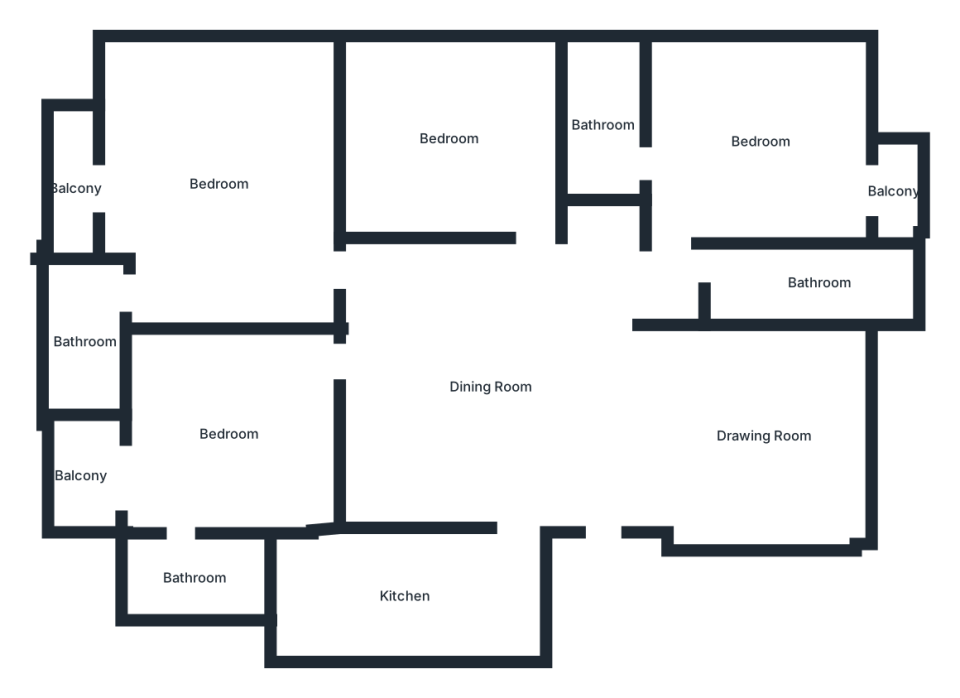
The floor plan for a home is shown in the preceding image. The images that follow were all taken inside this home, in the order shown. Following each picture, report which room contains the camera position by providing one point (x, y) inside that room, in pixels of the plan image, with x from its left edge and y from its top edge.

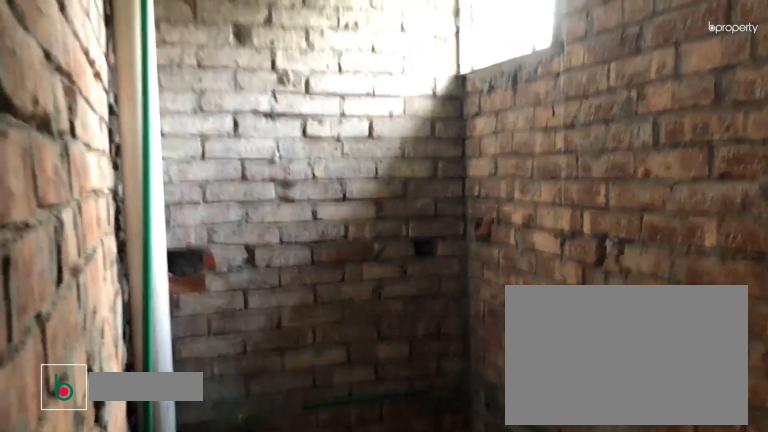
(85, 342)
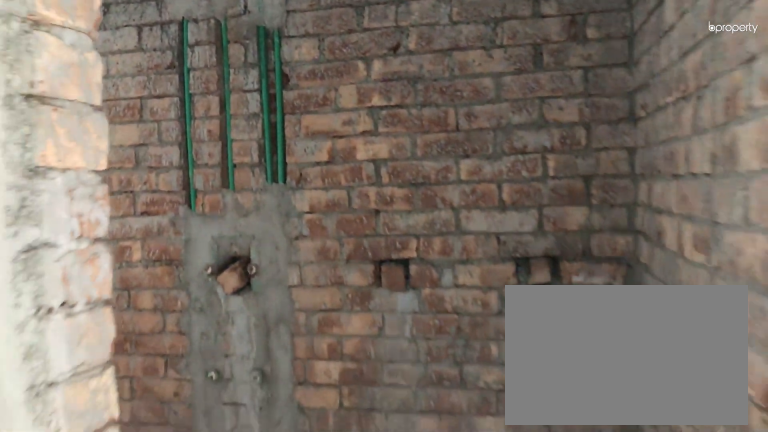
(85, 342)
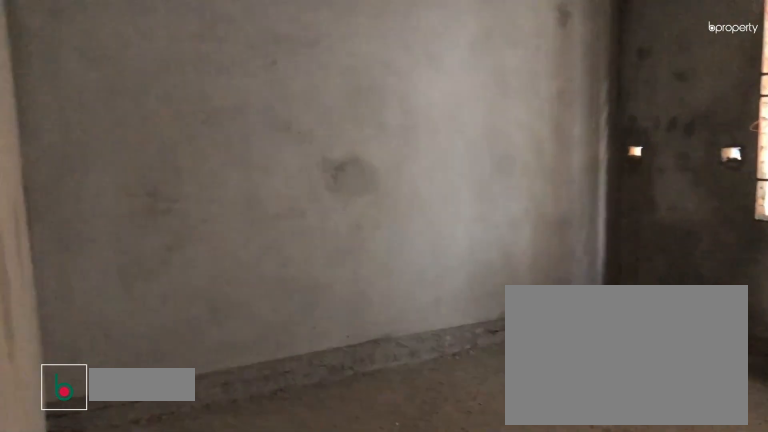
(452, 140)
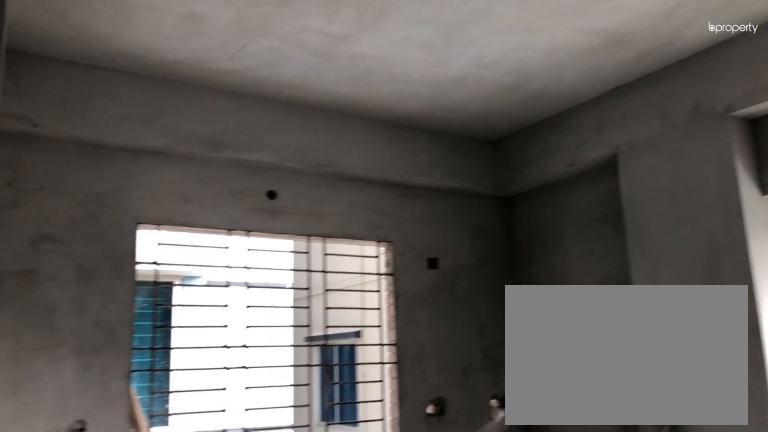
(765, 144)
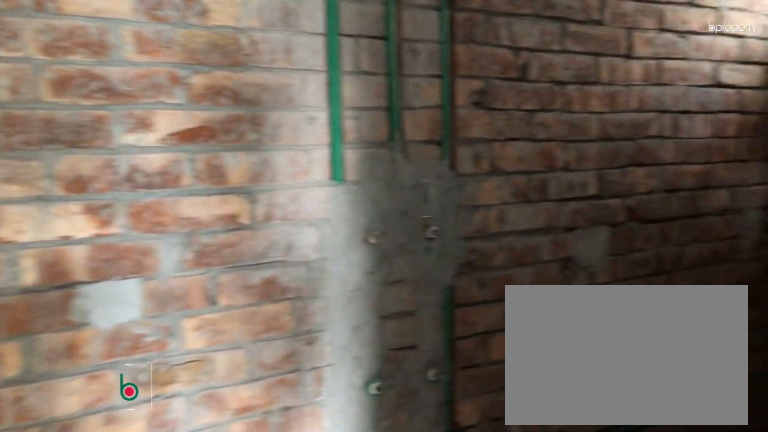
(606, 123)
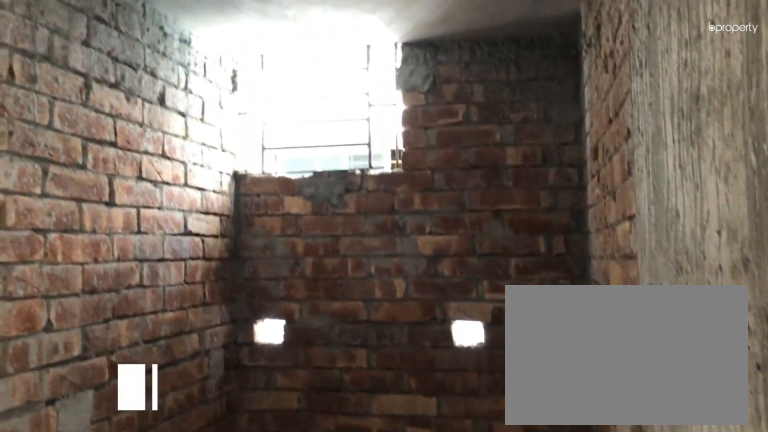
(606, 123)
